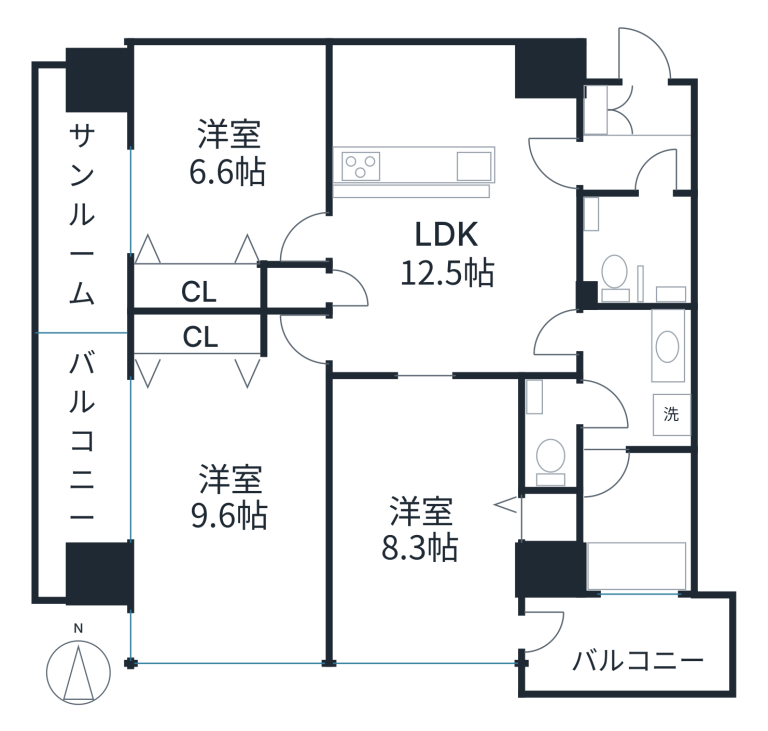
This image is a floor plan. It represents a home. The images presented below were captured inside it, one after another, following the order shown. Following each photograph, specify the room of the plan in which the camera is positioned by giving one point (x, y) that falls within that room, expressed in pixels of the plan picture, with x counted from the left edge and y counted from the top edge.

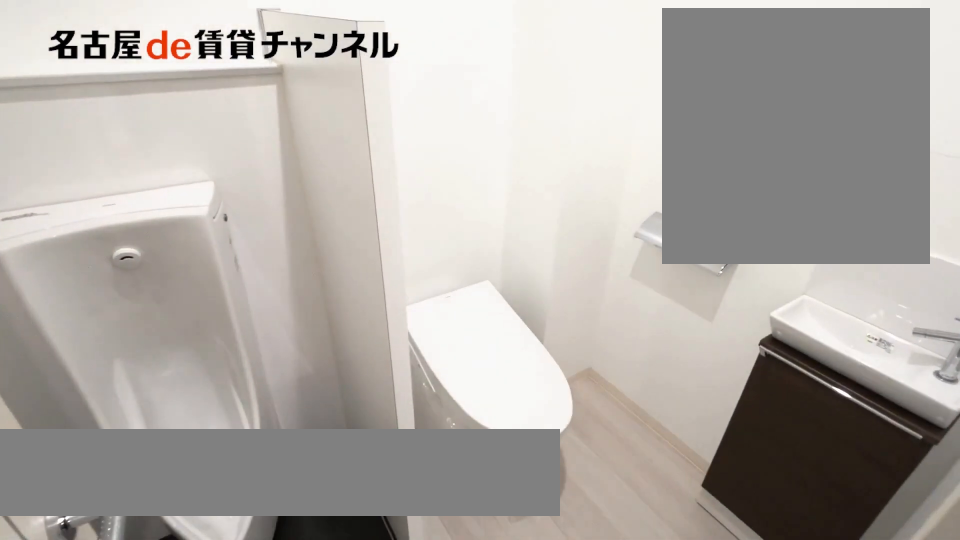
(637, 245)
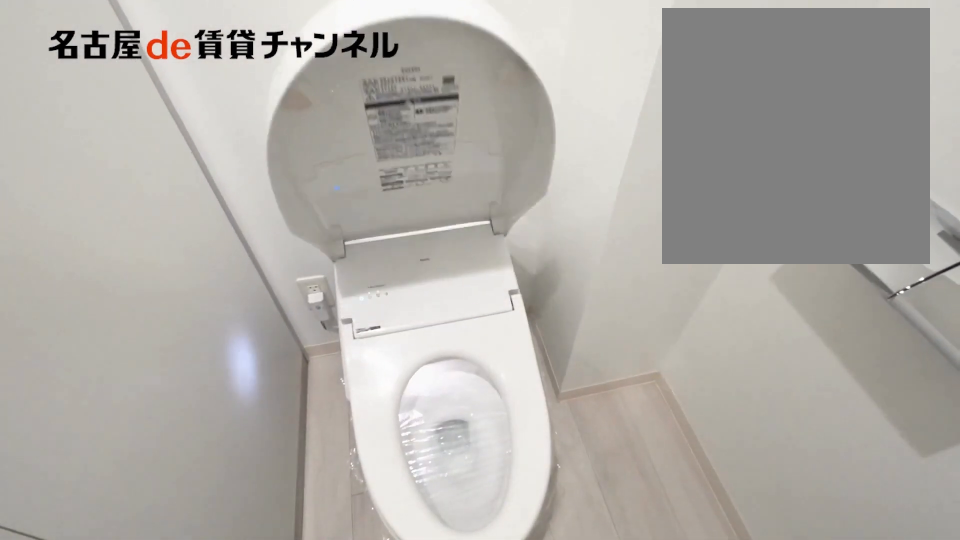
(637, 245)
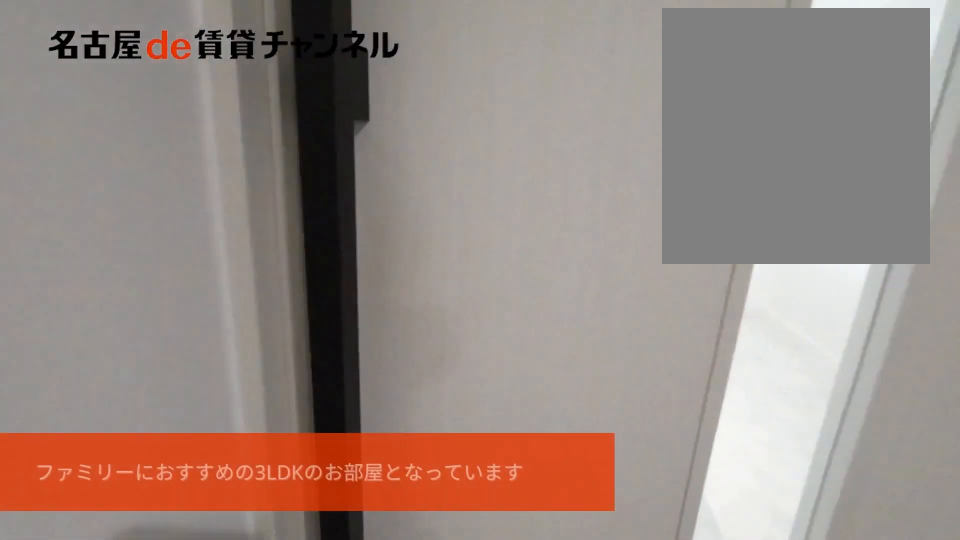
(633, 159)
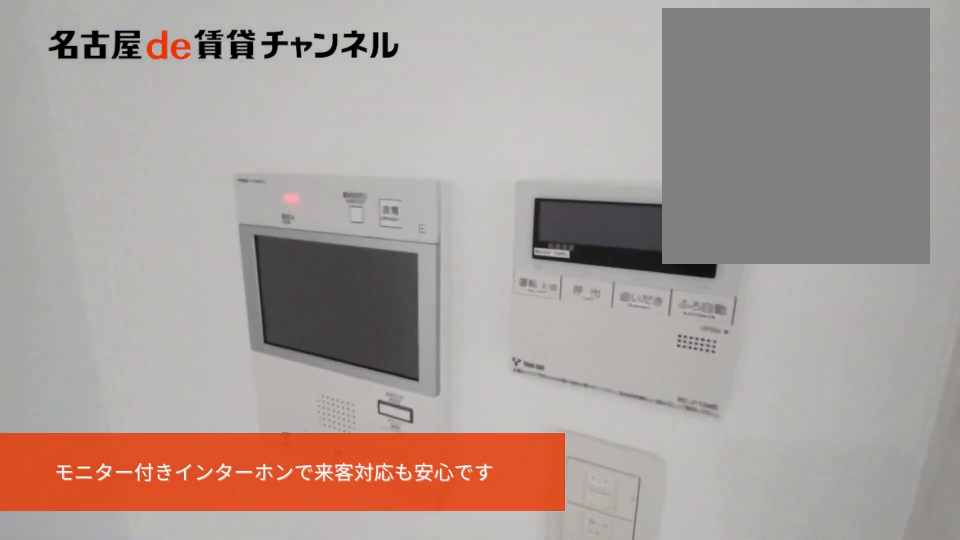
(461, 118)
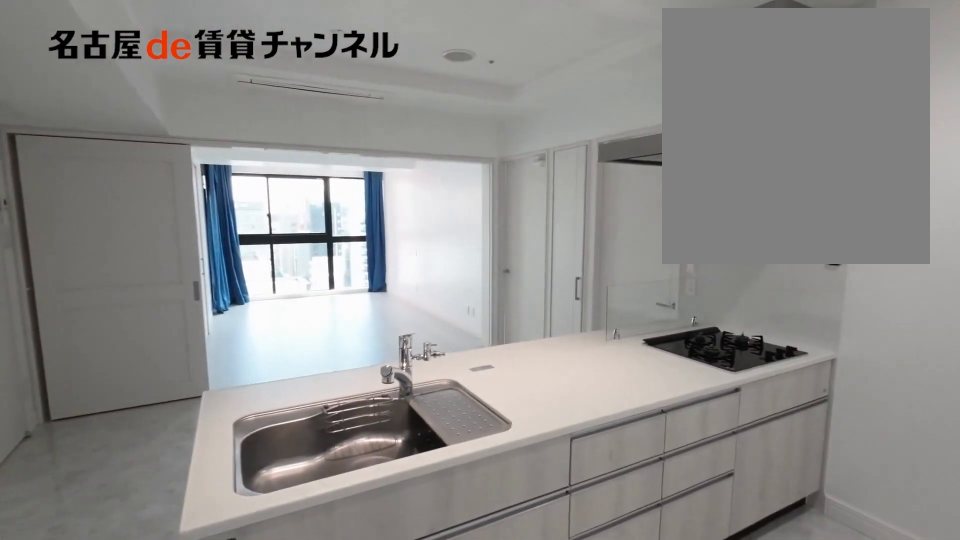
(446, 332)
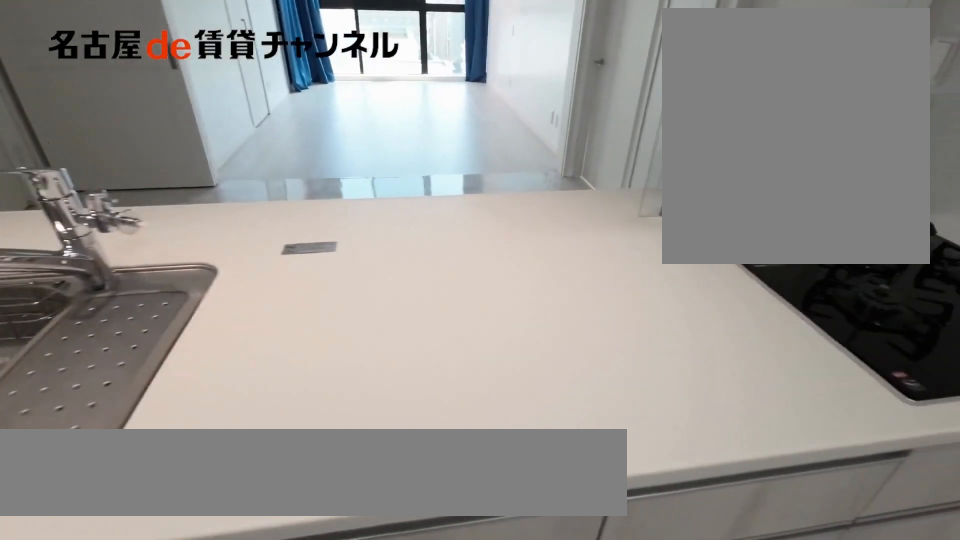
(407, 172)
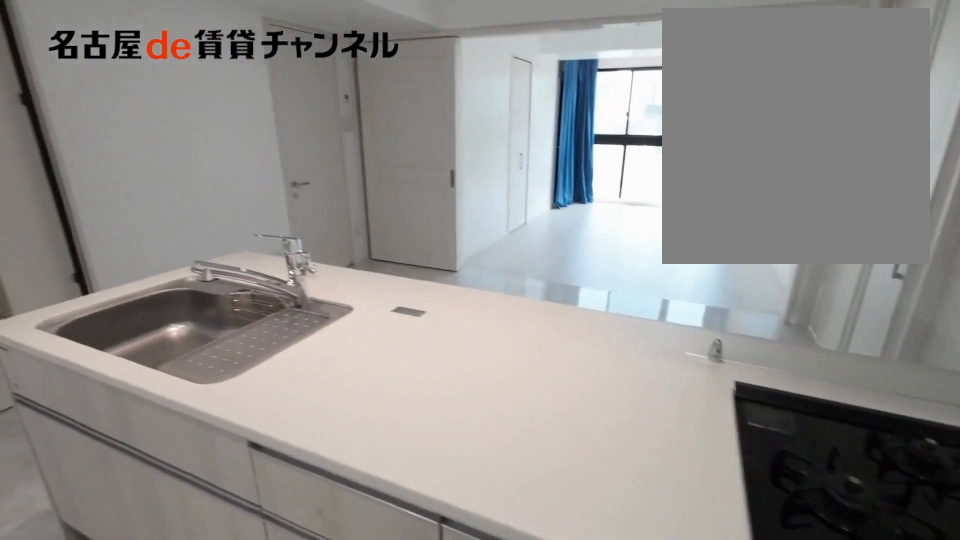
(407, 172)
